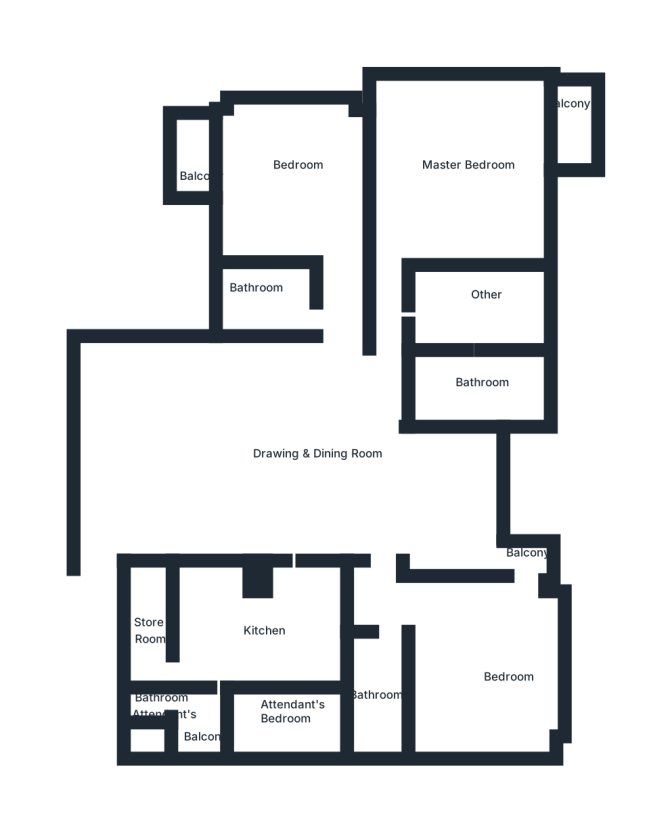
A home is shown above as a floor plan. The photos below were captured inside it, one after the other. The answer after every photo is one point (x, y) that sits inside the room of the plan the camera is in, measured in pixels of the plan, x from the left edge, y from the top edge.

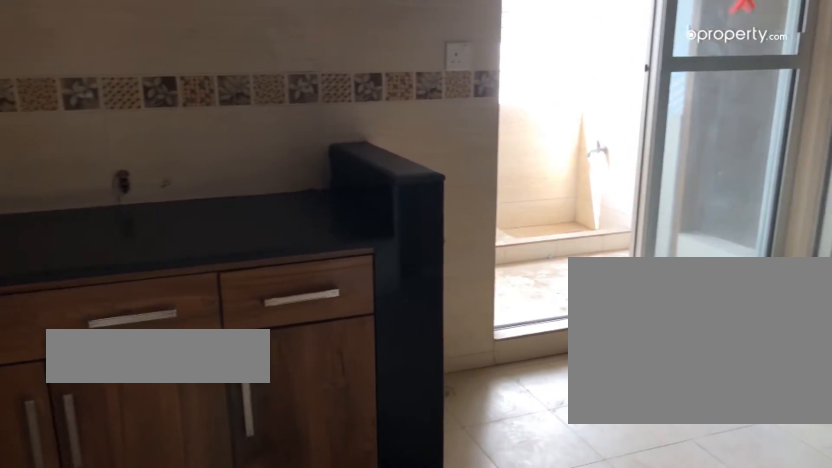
(287, 634)
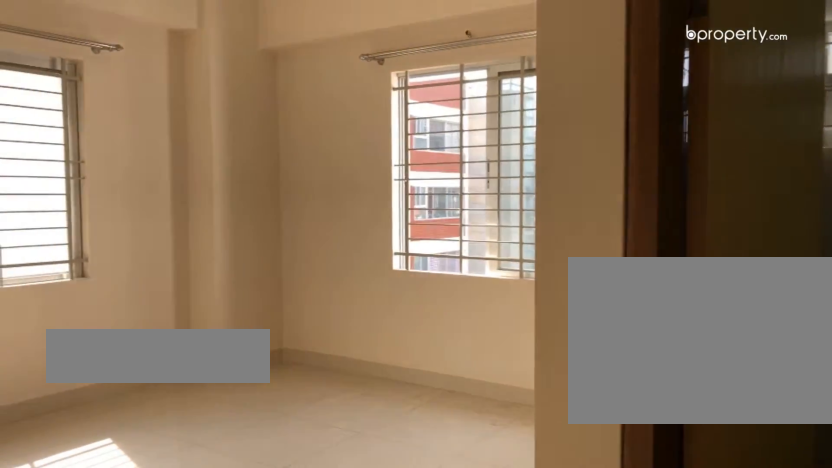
(492, 662)
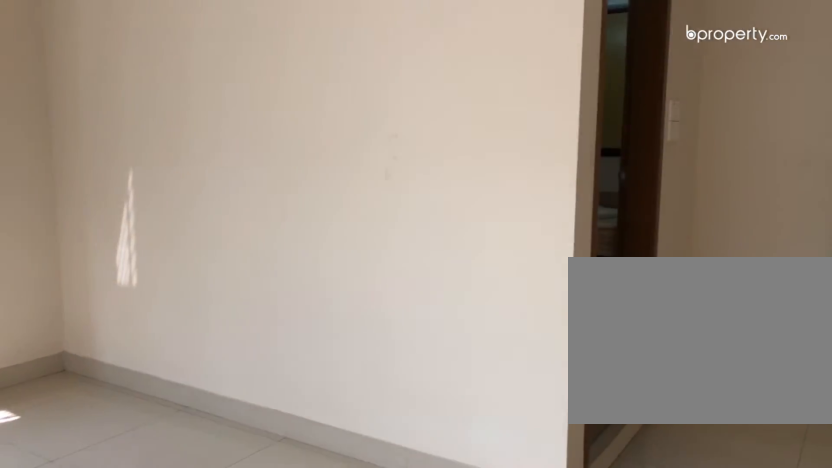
(489, 660)
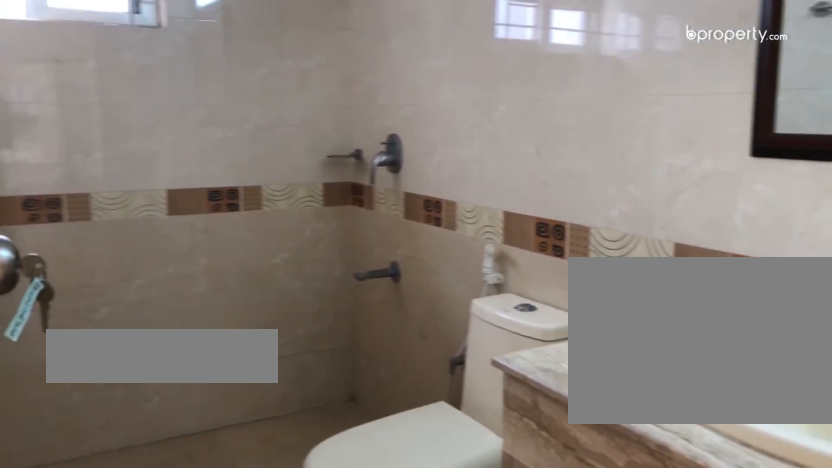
(371, 691)
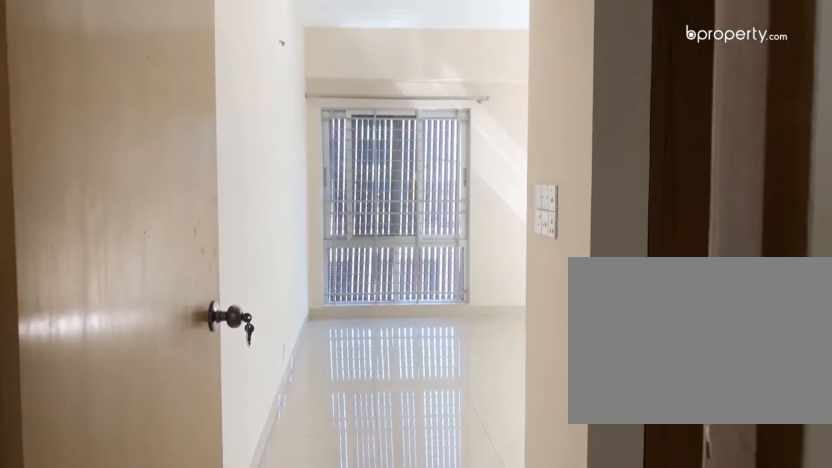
(389, 373)
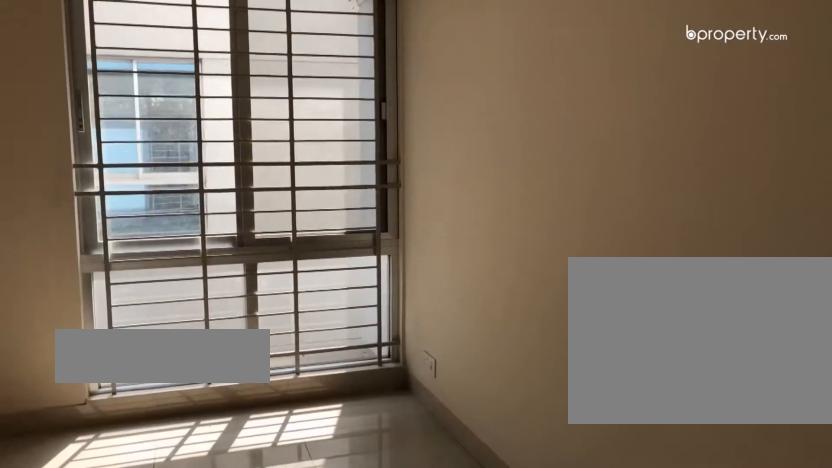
(458, 172)
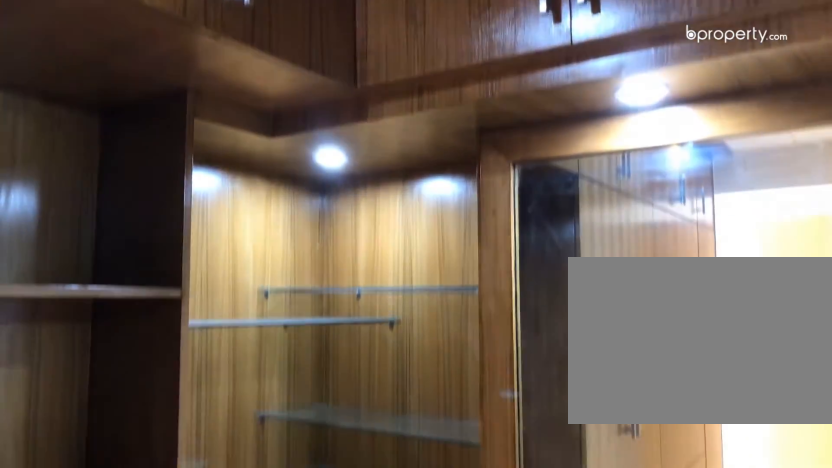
(476, 320)
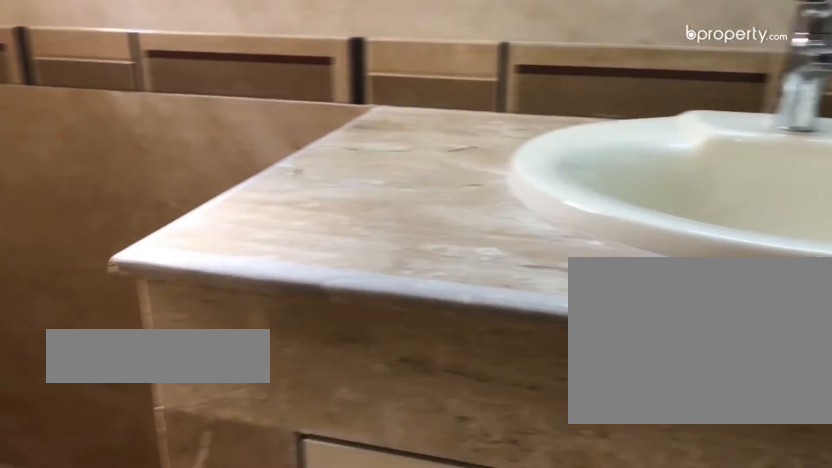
(474, 387)
